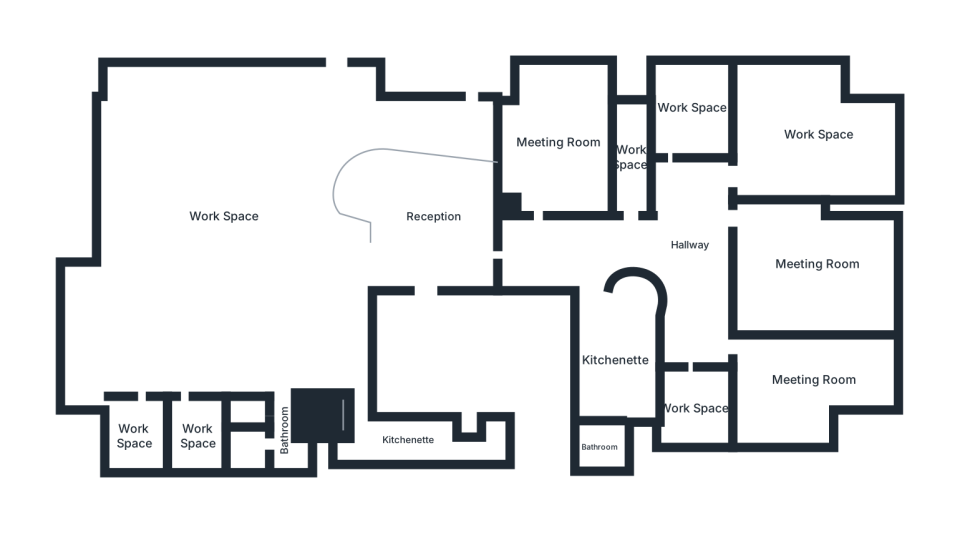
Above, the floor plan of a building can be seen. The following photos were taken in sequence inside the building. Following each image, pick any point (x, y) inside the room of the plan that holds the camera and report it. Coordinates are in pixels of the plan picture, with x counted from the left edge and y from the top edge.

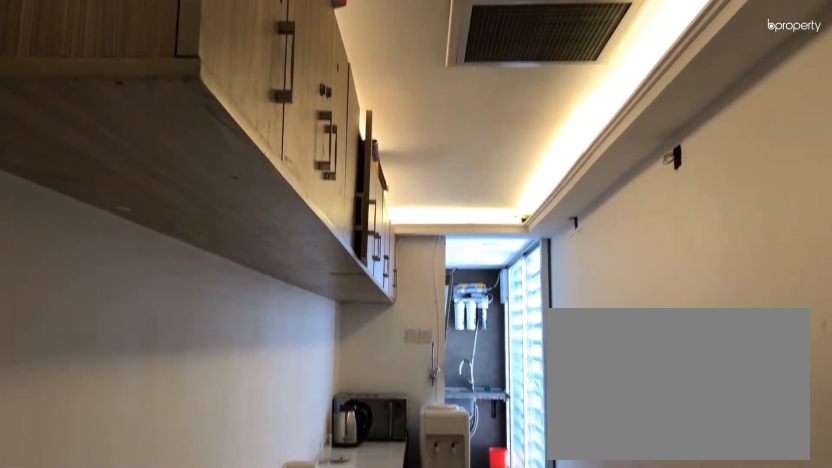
(407, 440)
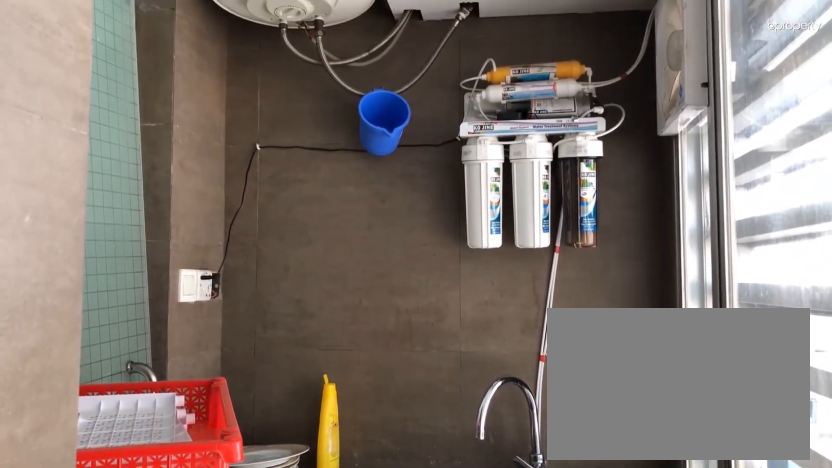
(494, 444)
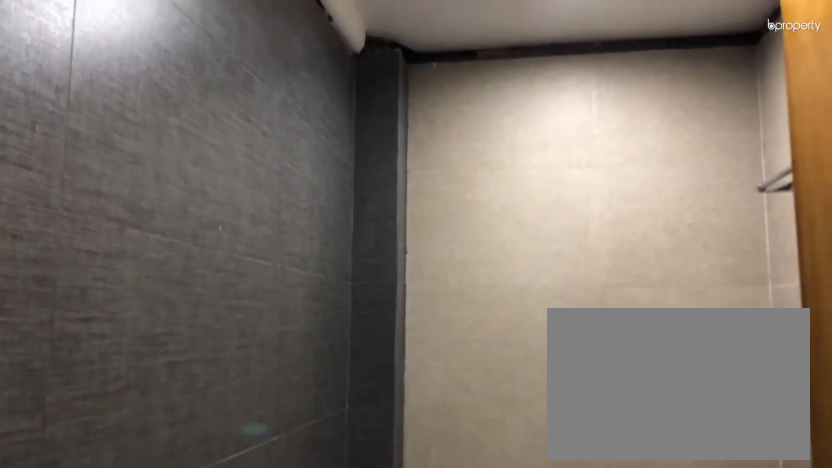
(249, 413)
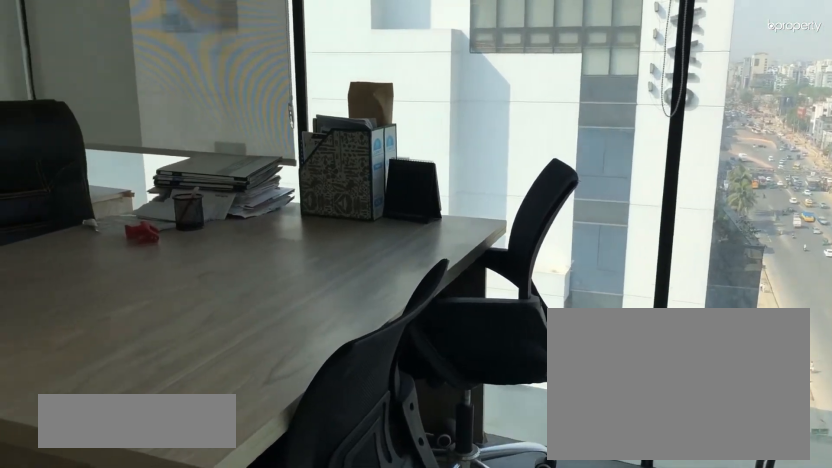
(196, 433)
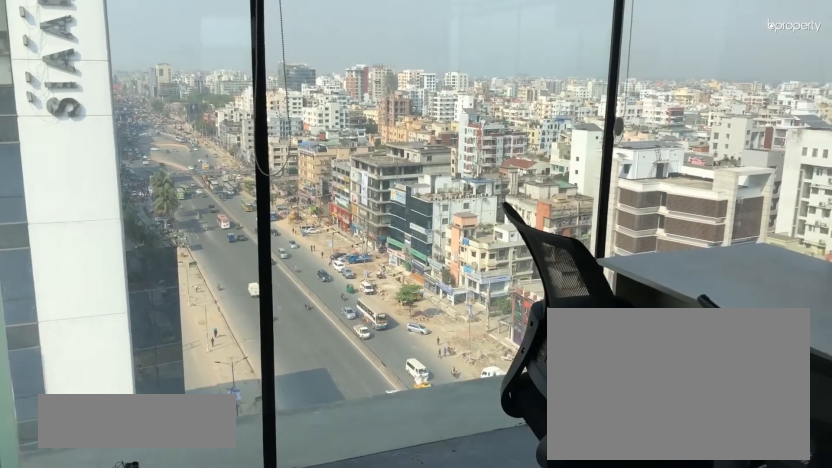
(134, 434)
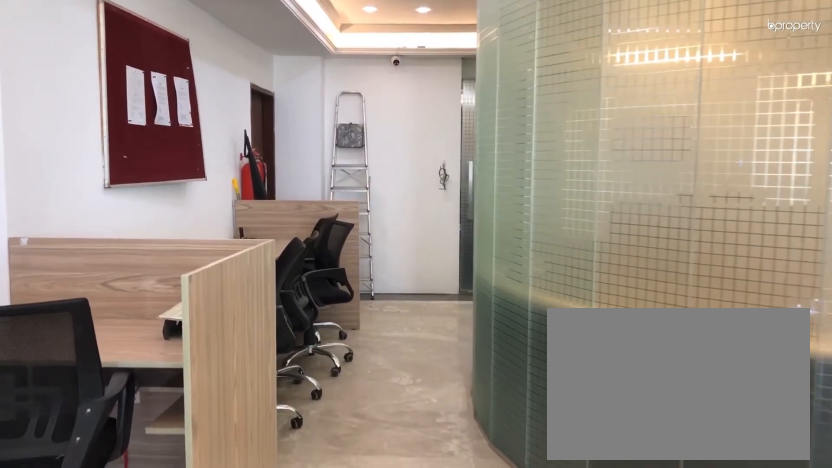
(357, 128)
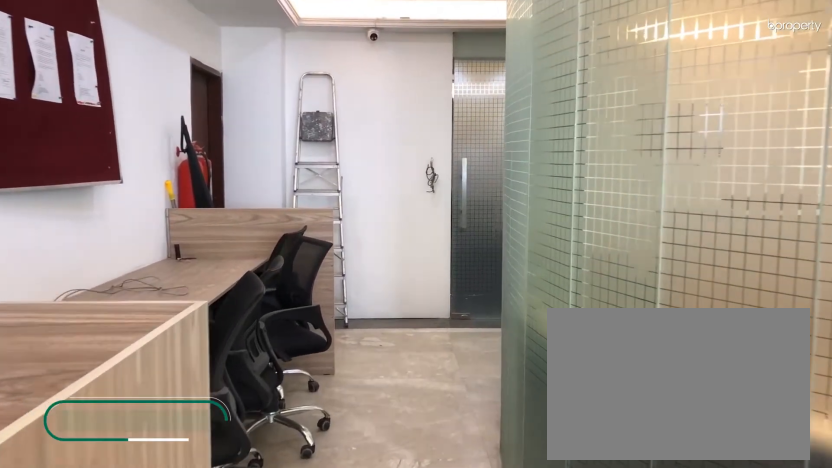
(458, 134)
